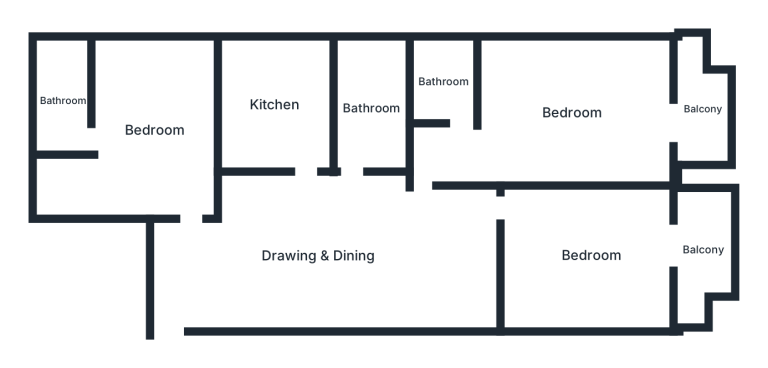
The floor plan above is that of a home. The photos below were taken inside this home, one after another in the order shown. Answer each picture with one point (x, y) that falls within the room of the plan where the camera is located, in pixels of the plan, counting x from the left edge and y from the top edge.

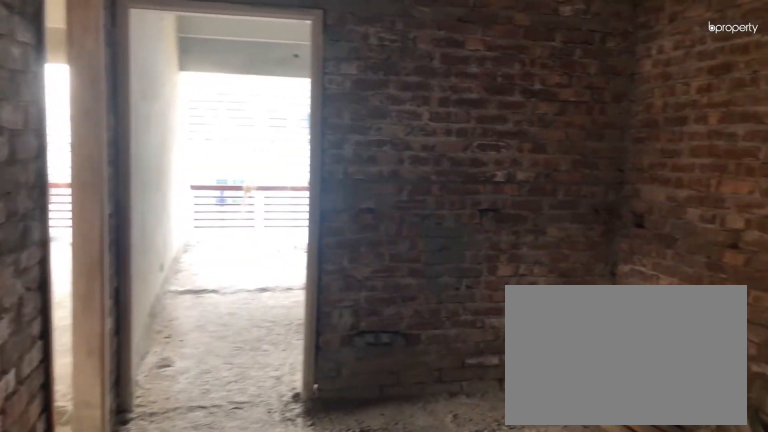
(316, 256)
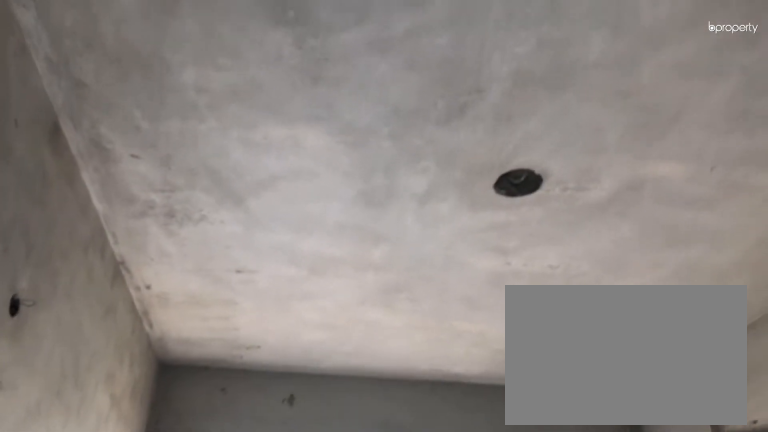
(591, 256)
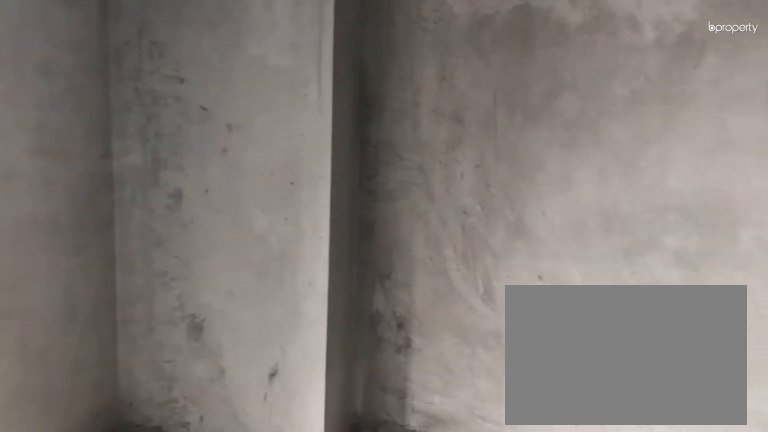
(591, 256)
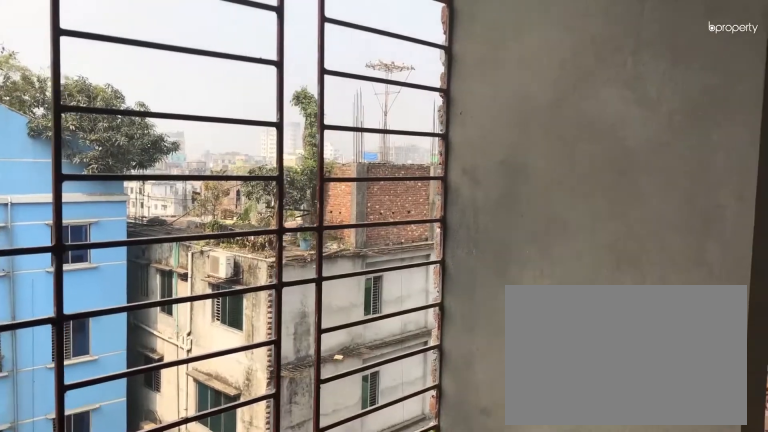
(702, 248)
